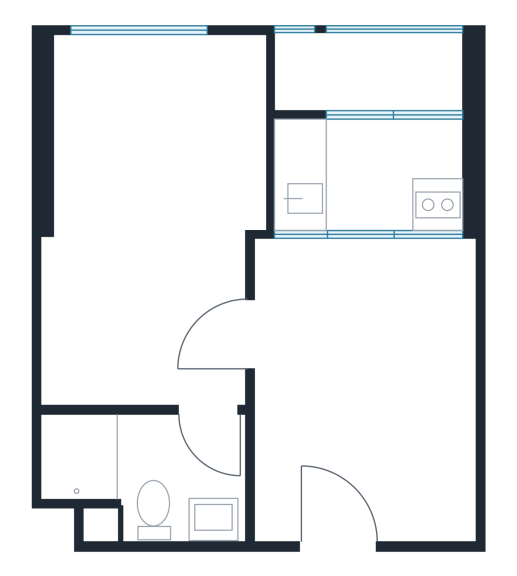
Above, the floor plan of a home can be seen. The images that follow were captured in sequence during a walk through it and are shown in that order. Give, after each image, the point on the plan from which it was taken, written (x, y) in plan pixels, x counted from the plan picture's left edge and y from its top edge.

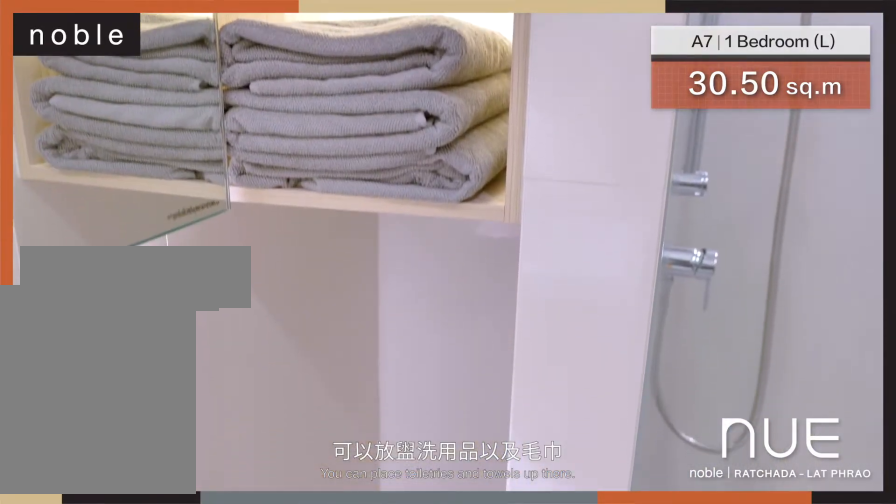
(221, 410)
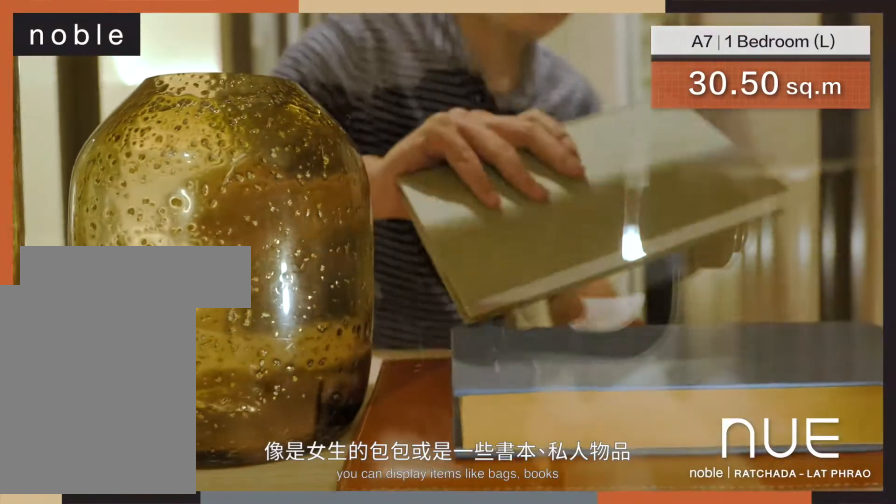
(214, 293)
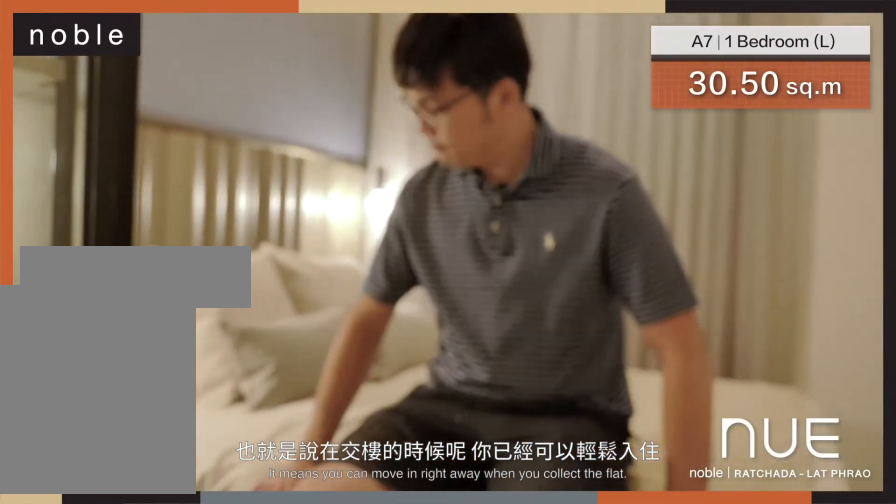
(214, 294)
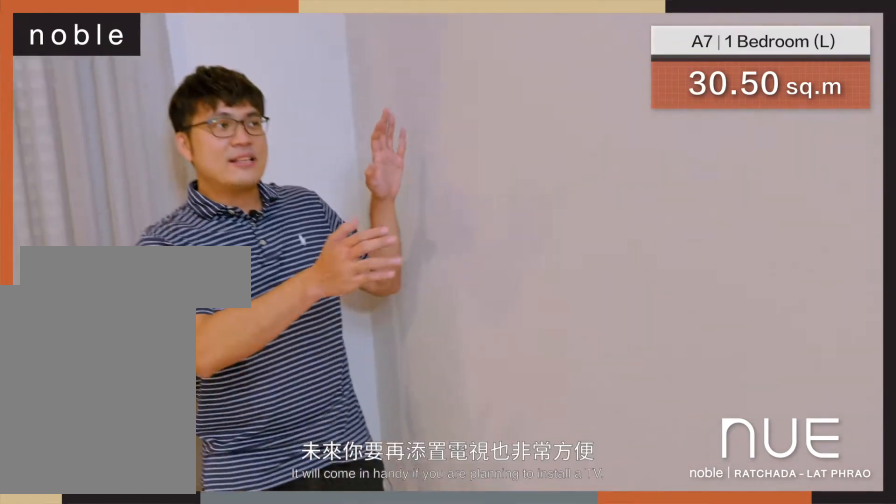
(220, 285)
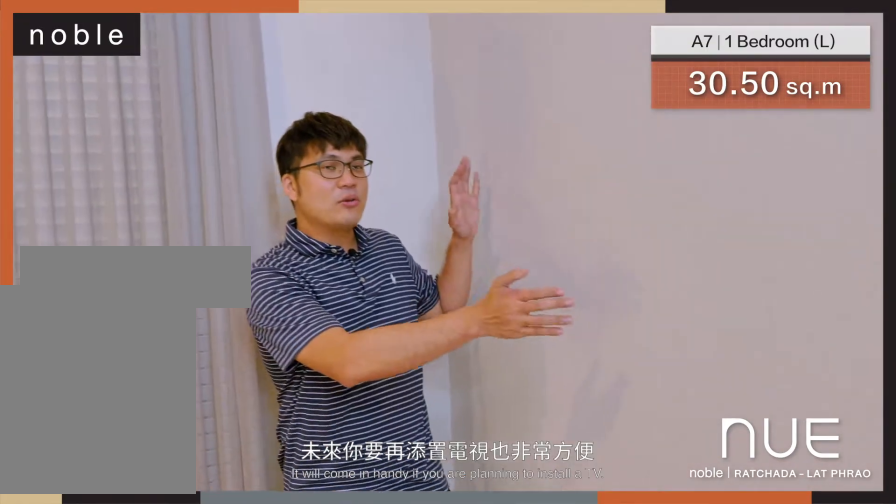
(214, 293)
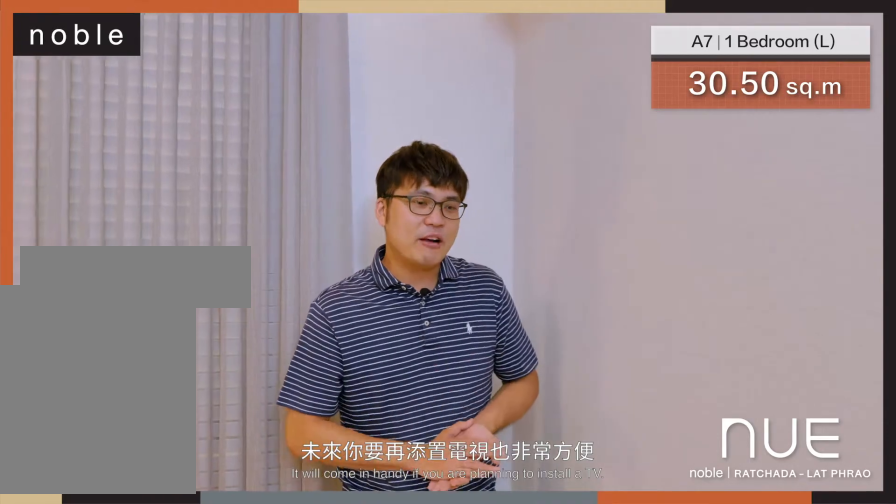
(213, 290)
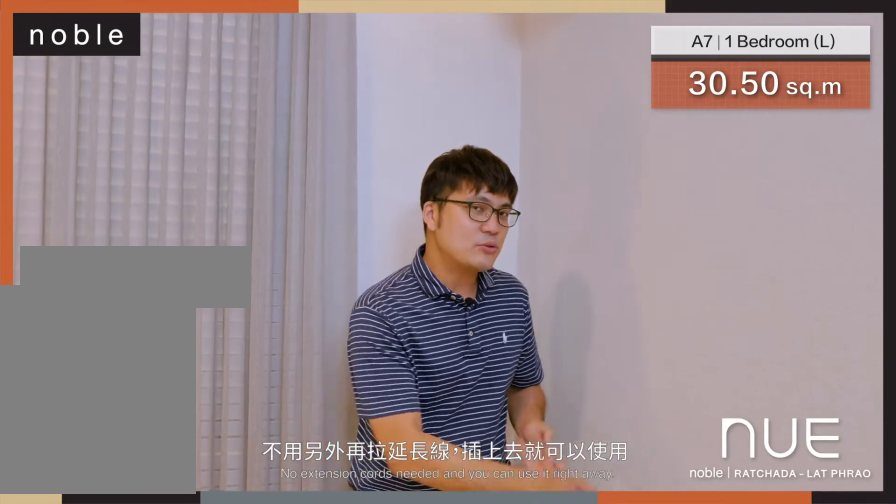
(214, 292)
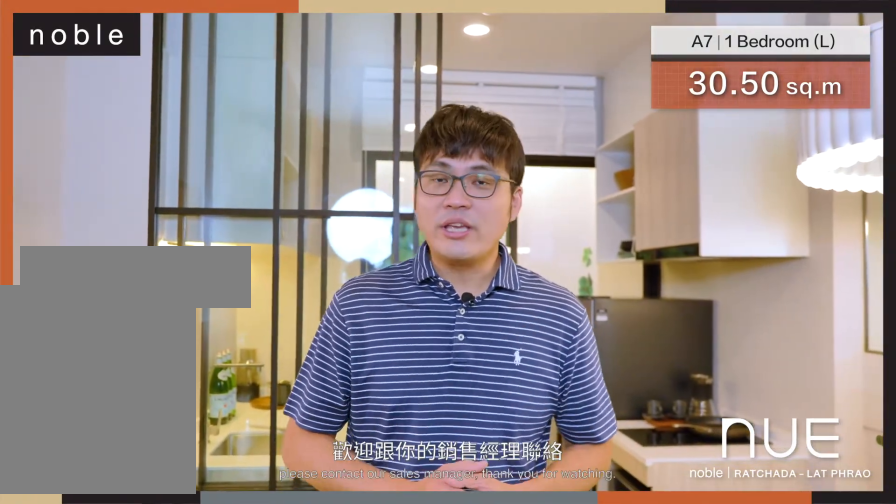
(321, 341)
